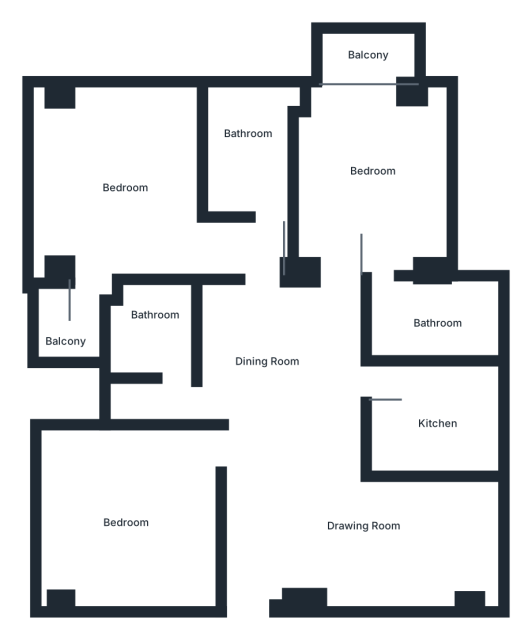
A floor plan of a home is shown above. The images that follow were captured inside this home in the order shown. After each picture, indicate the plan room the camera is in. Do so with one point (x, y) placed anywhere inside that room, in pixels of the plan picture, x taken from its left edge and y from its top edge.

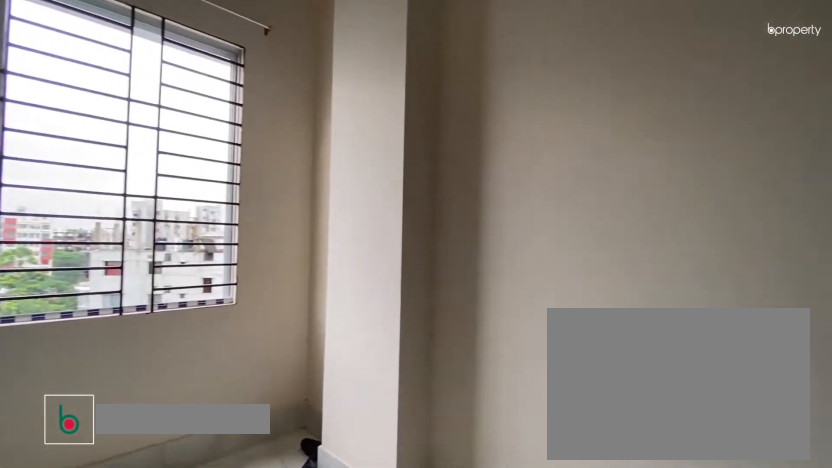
(383, 544)
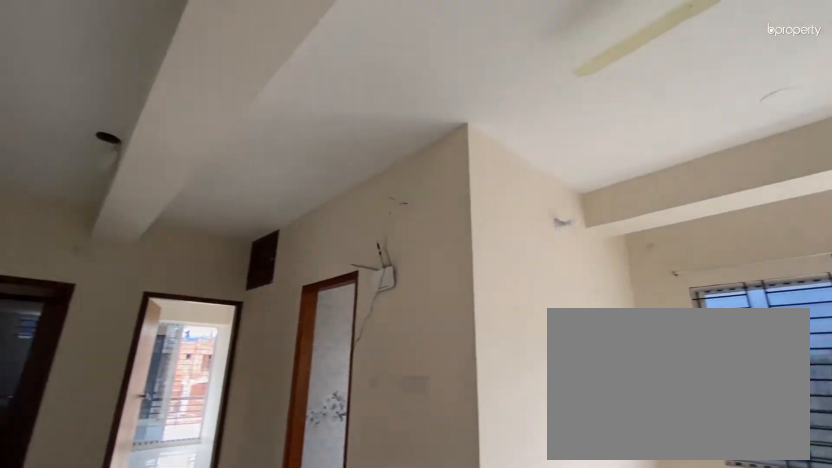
(287, 366)
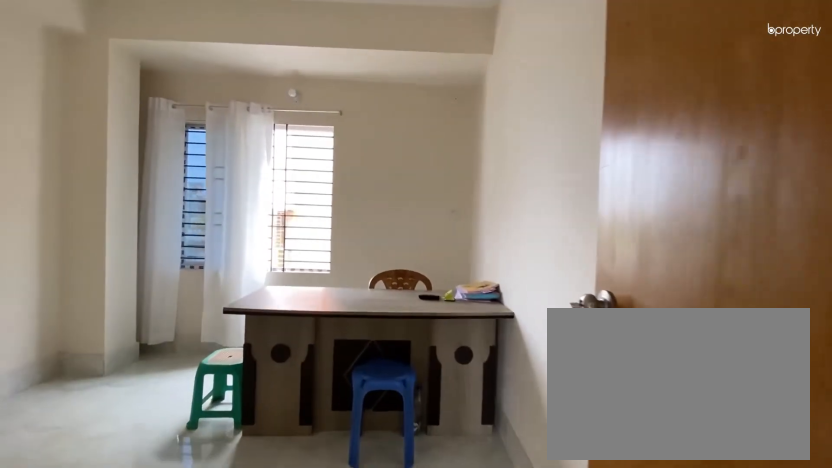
(133, 516)
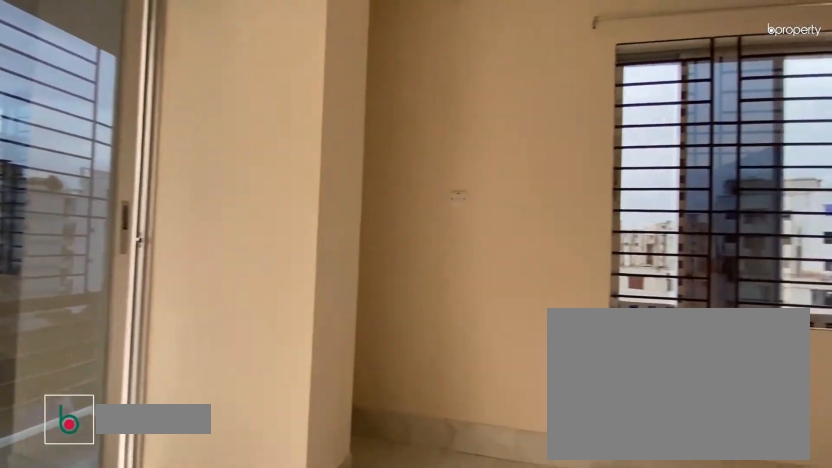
(369, 171)
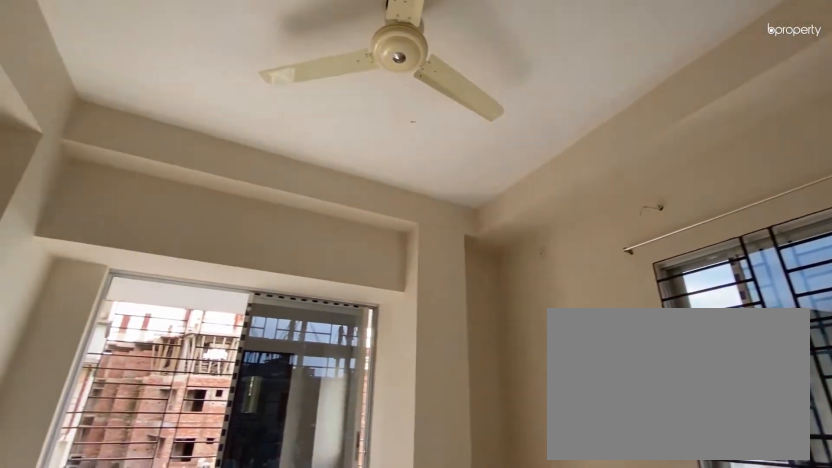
(369, 171)
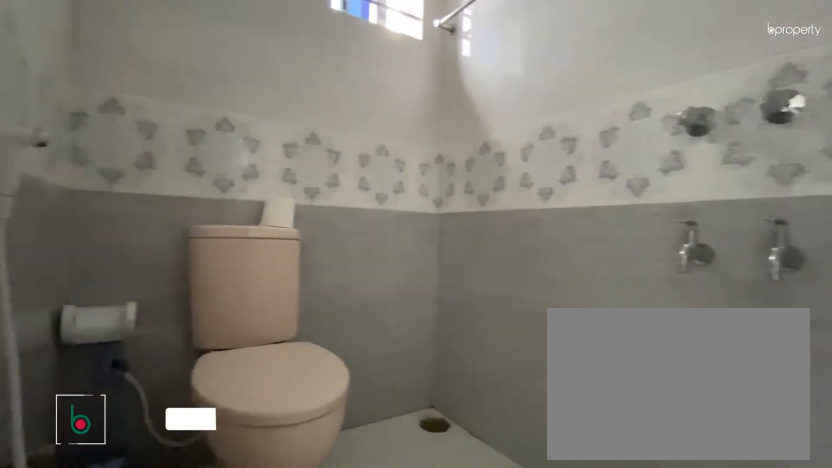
(432, 313)
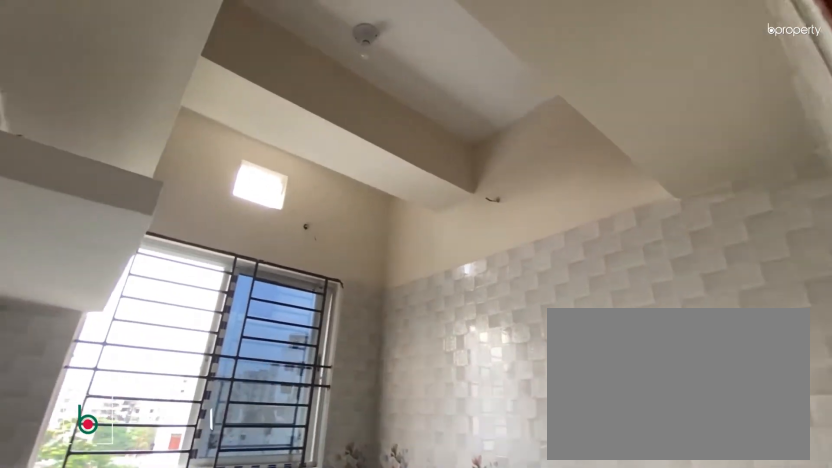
(440, 425)
